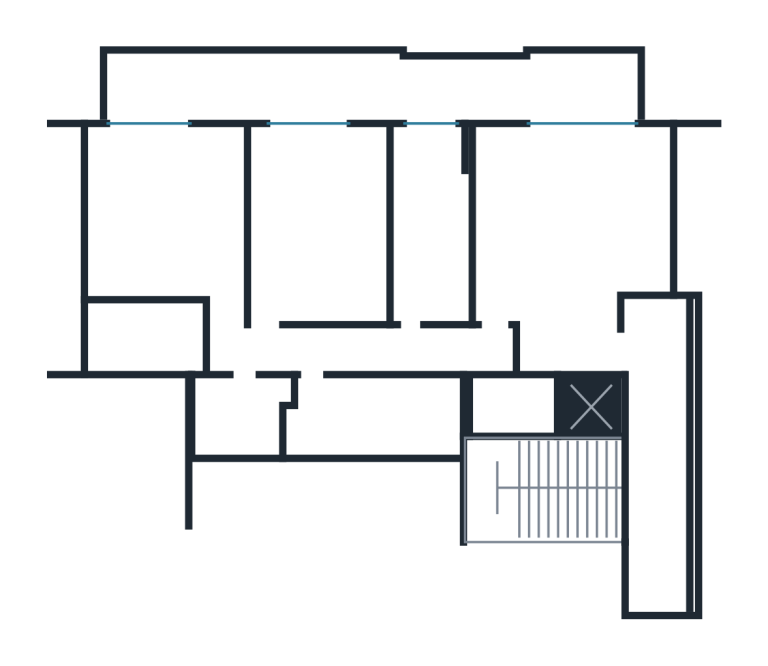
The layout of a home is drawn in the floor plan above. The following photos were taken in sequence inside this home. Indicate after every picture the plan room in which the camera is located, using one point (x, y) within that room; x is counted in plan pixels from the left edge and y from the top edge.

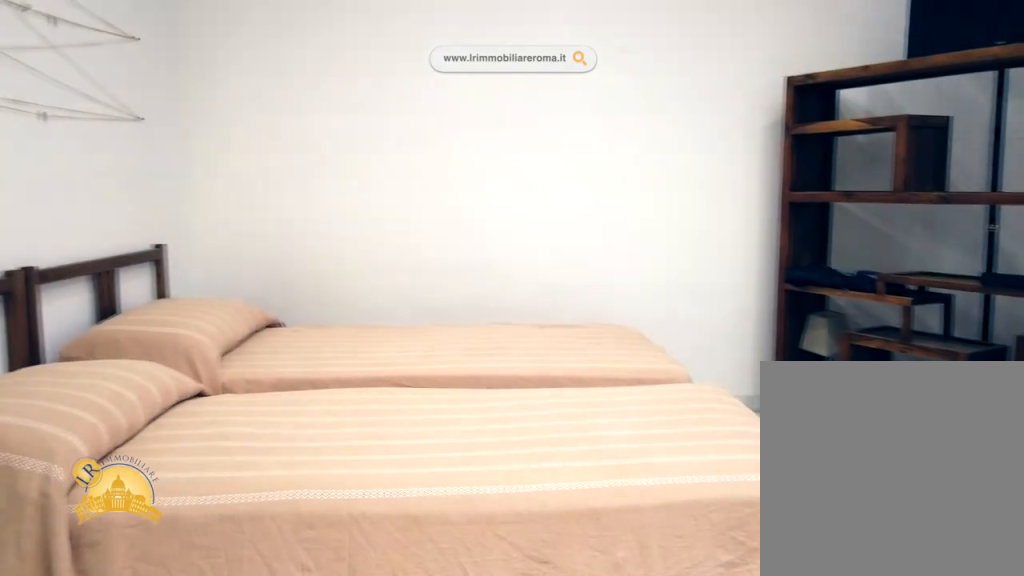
(572, 230)
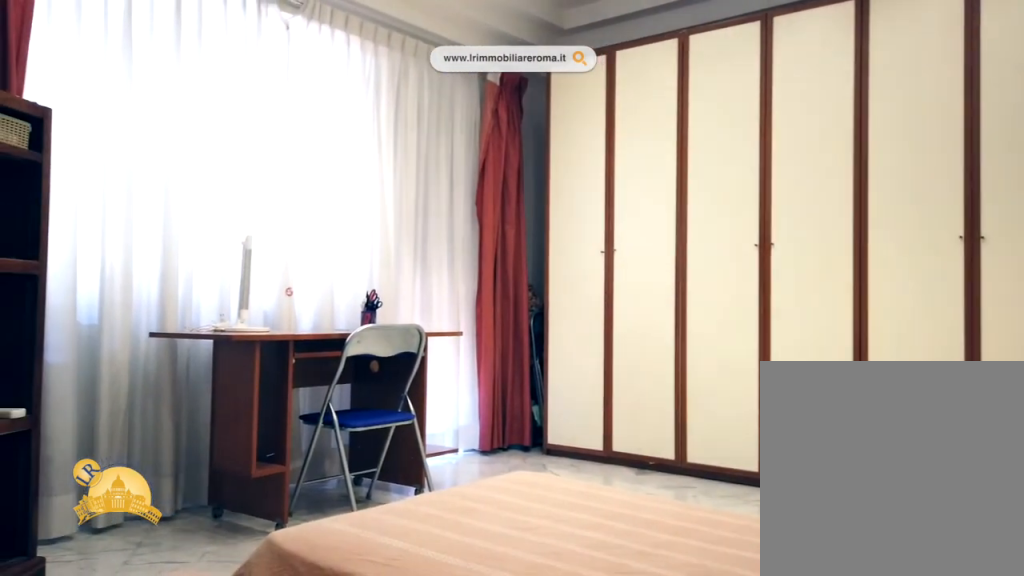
(572, 230)
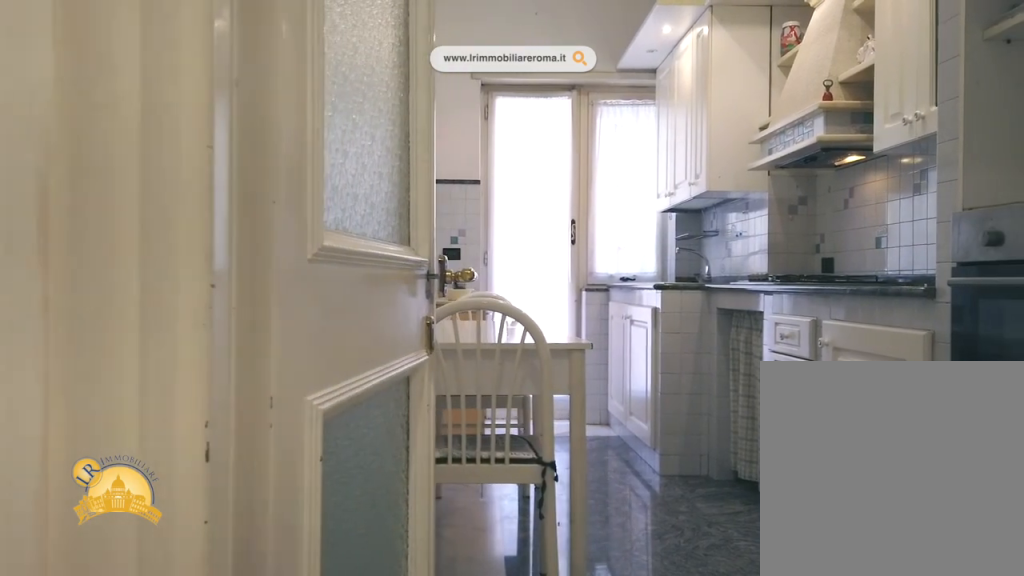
(431, 230)
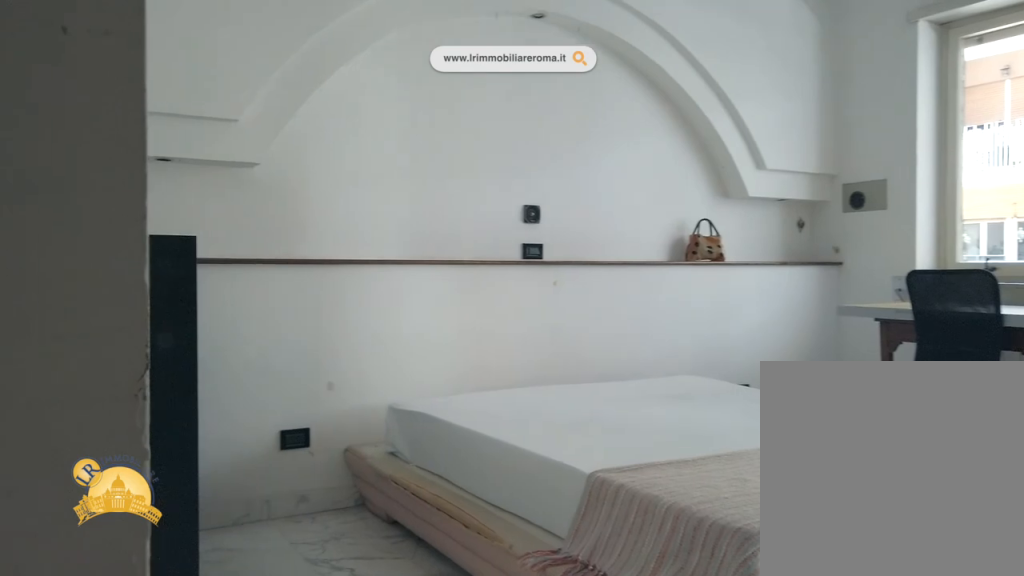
(165, 224)
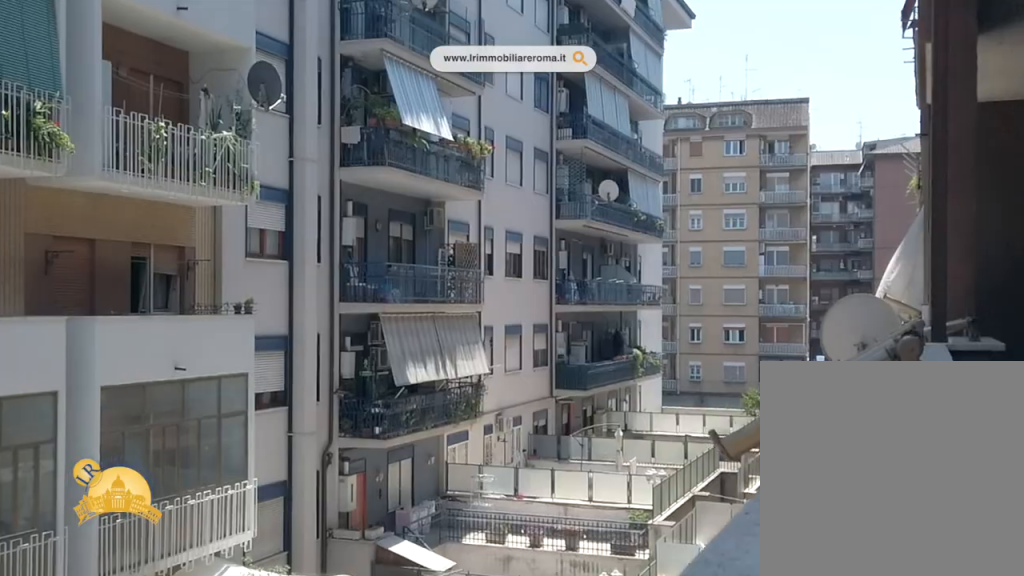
(372, 87)
